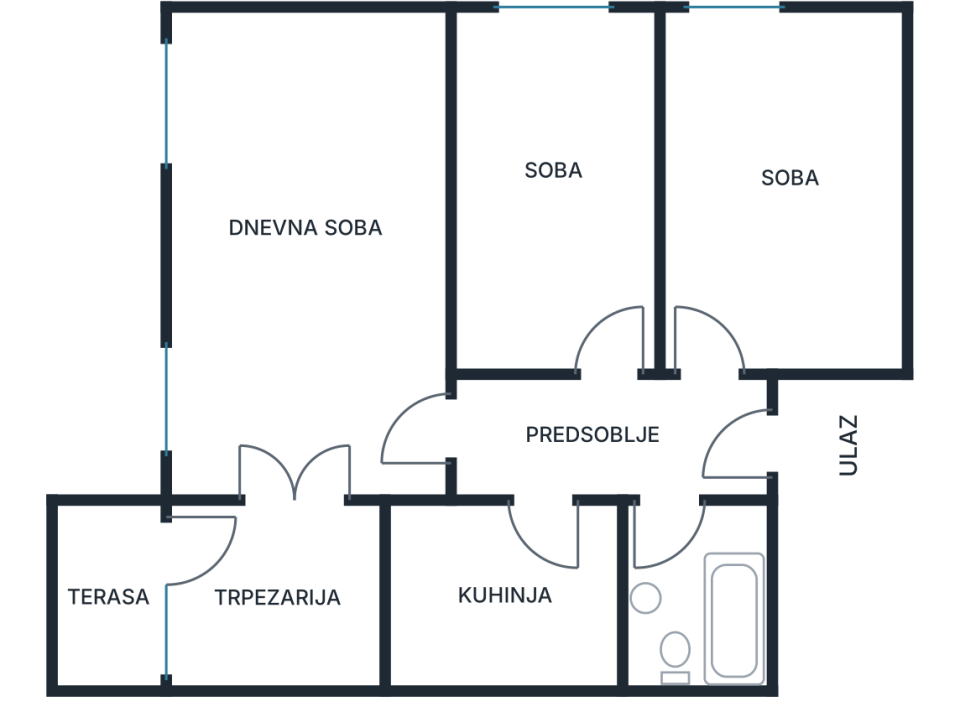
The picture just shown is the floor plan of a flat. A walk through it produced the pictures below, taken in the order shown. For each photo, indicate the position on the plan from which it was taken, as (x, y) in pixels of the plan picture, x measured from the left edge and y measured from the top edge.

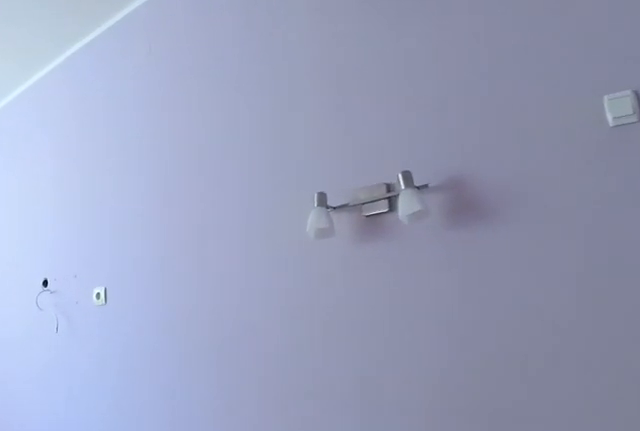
(742, 302)
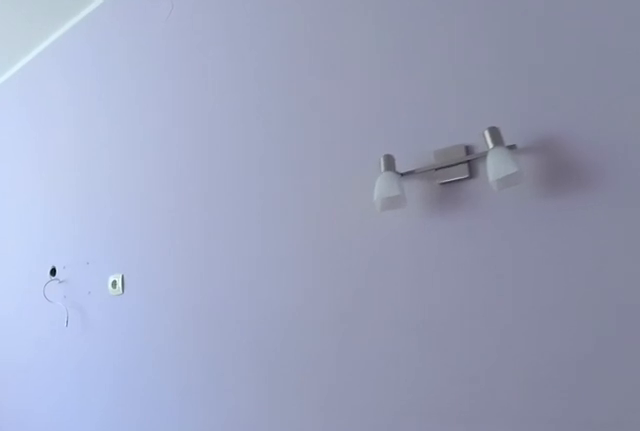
(764, 271)
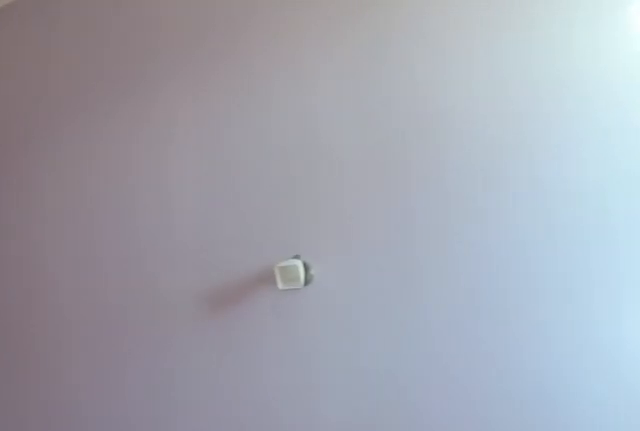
(868, 97)
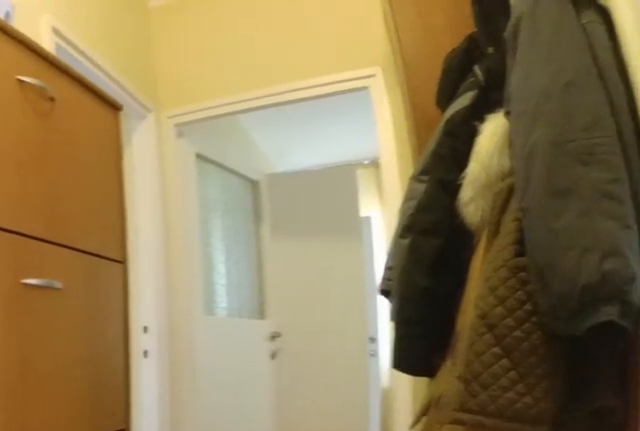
(696, 433)
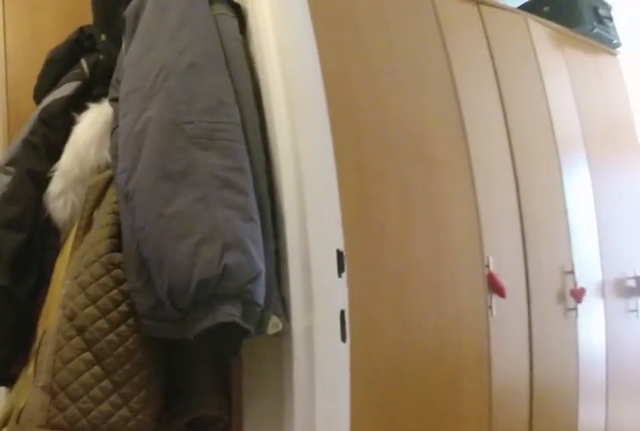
(664, 427)
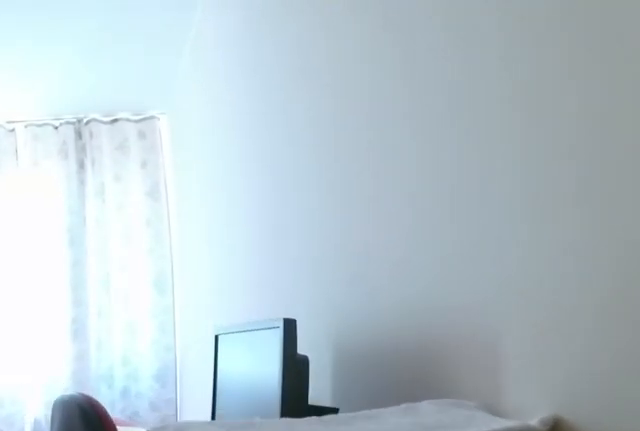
(604, 330)
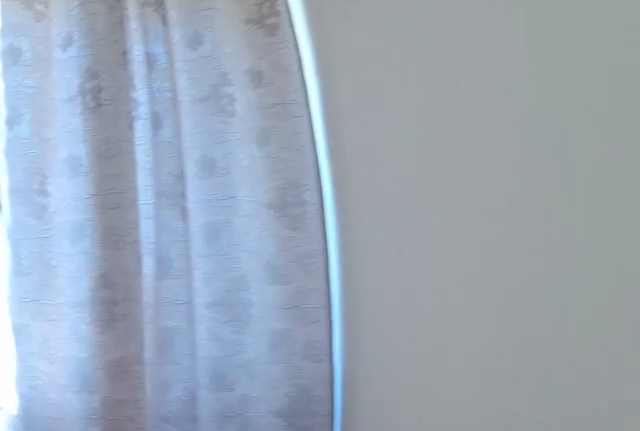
(587, 178)
